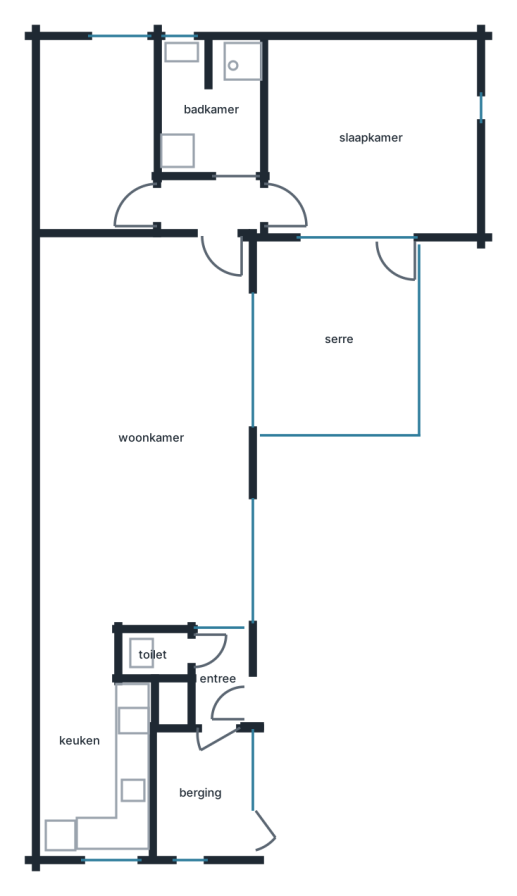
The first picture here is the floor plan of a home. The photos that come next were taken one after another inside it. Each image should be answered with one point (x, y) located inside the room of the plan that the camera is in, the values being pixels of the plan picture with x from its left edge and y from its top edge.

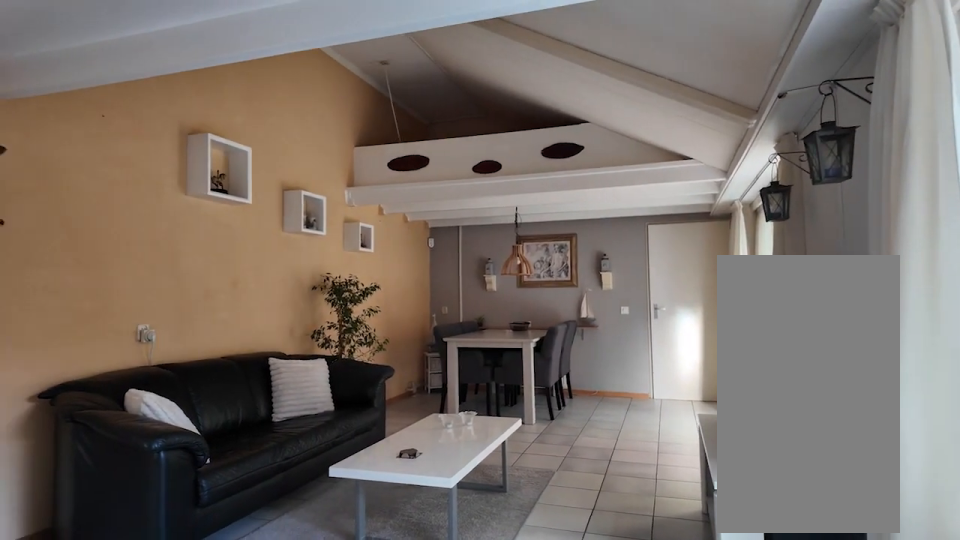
(144, 431)
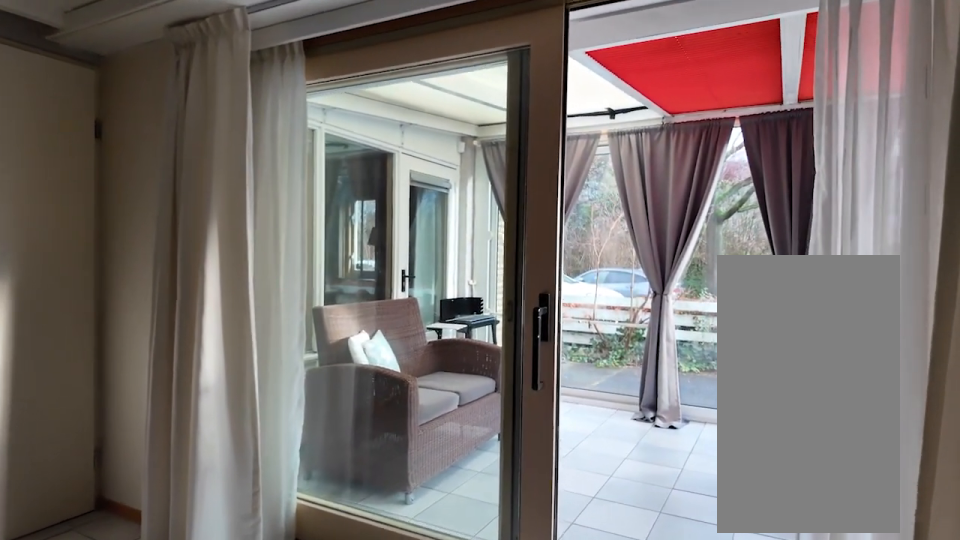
(144, 431)
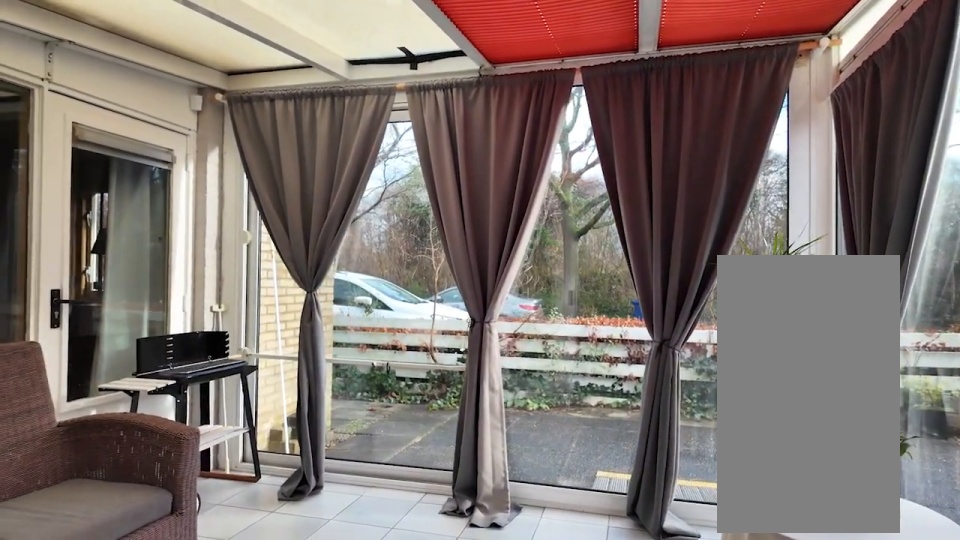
(338, 338)
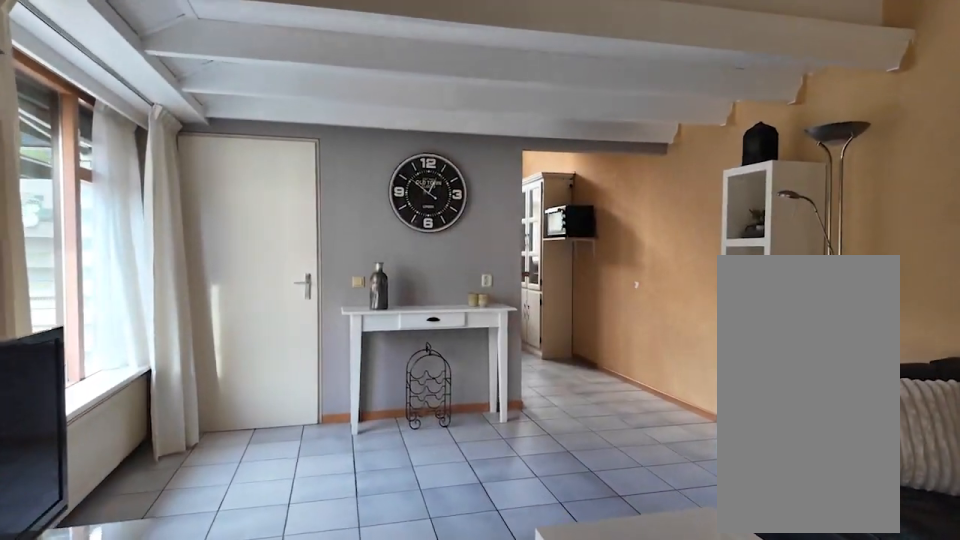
(144, 431)
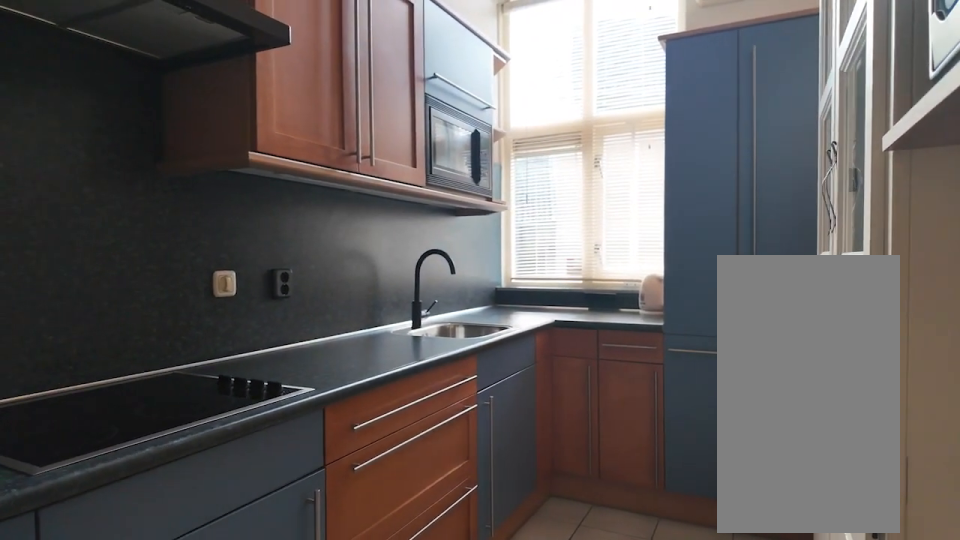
(79, 723)
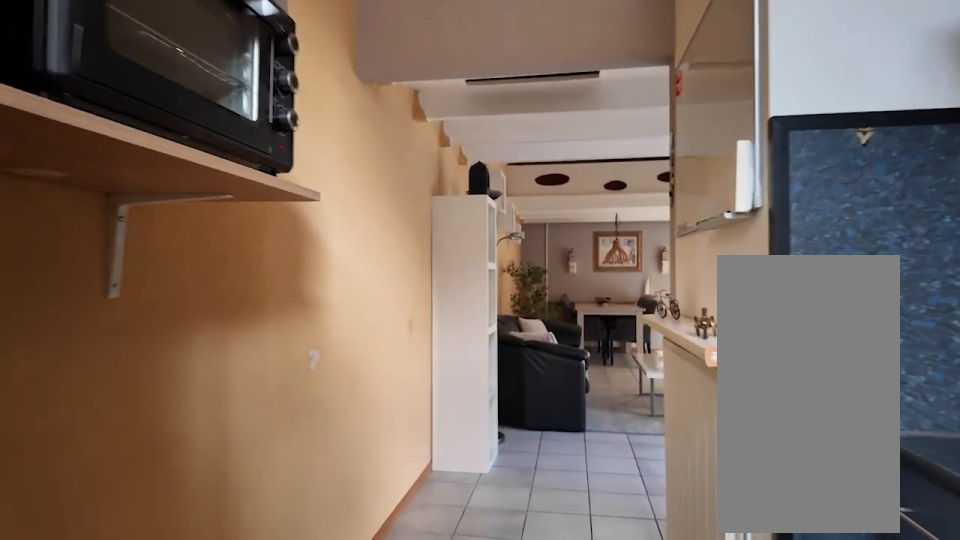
(79, 723)
